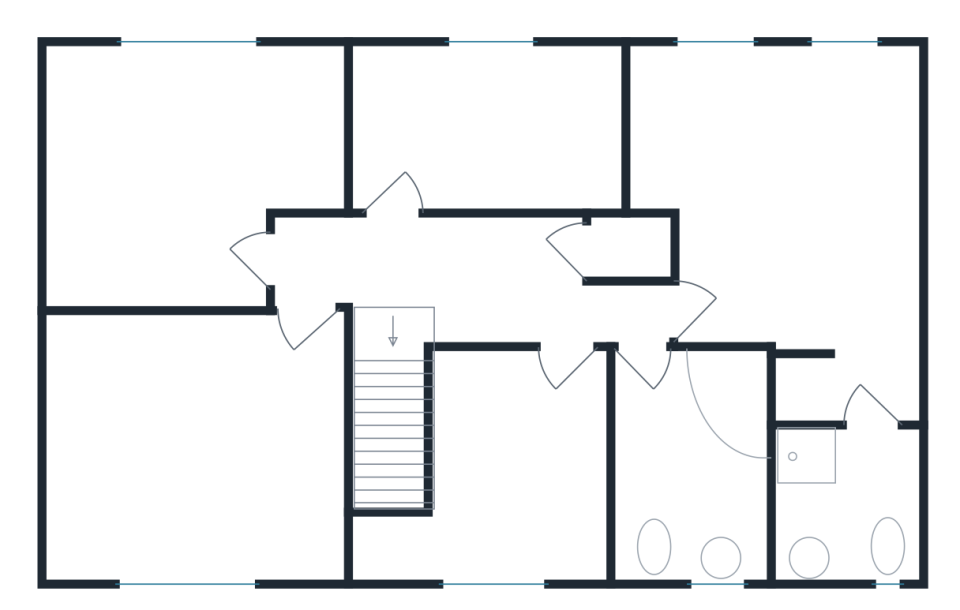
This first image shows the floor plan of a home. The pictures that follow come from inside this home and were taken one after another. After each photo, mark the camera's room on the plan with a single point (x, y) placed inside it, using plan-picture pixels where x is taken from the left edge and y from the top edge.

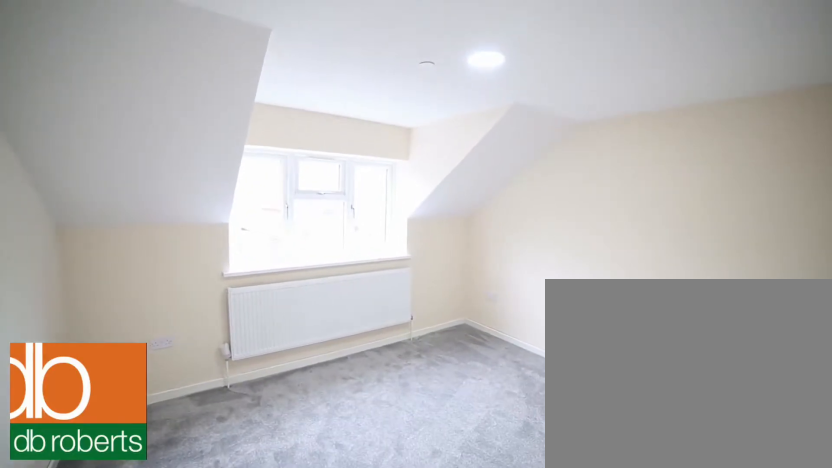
(195, 449)
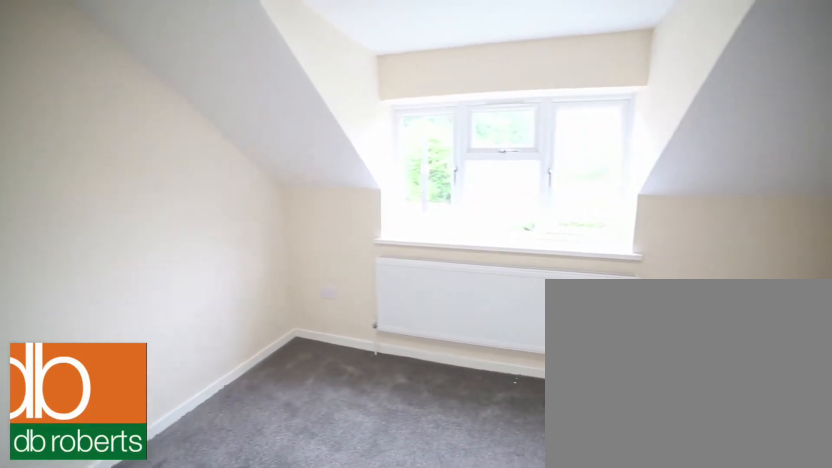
(183, 166)
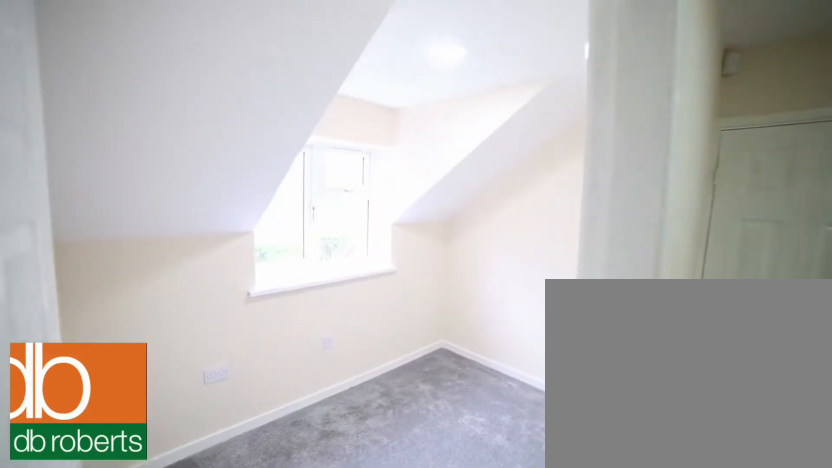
(490, 126)
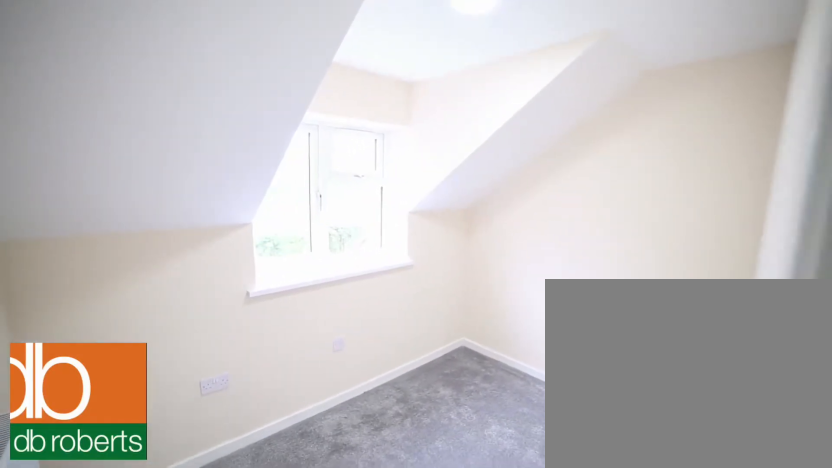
(490, 126)
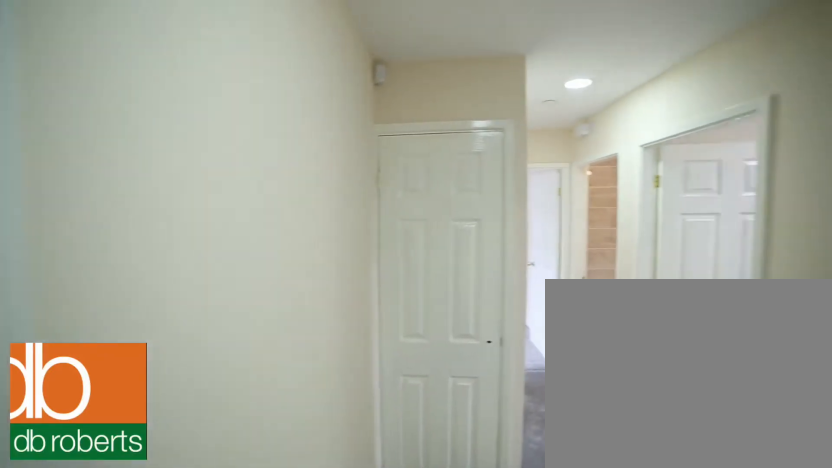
(466, 283)
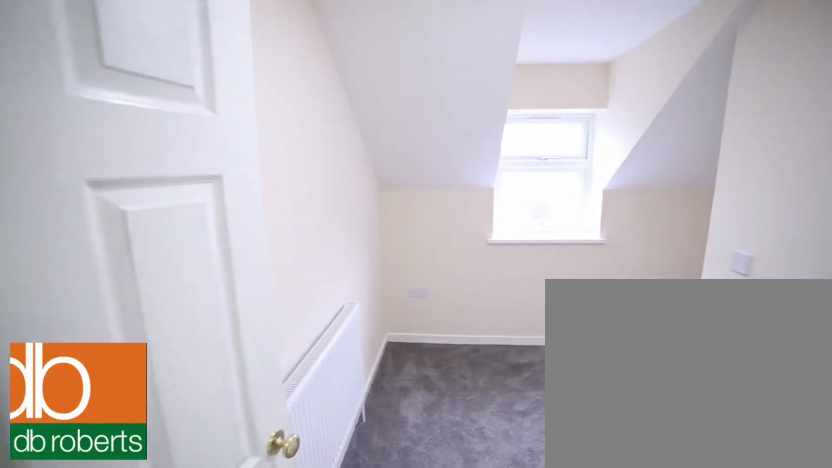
(504, 477)
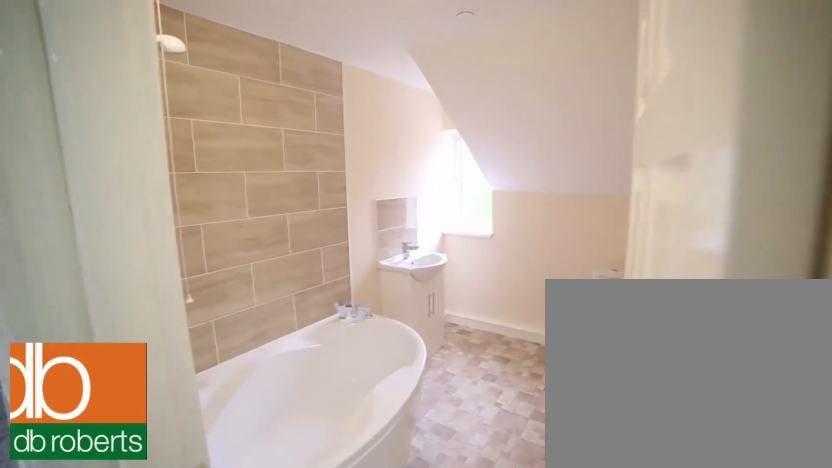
(693, 467)
